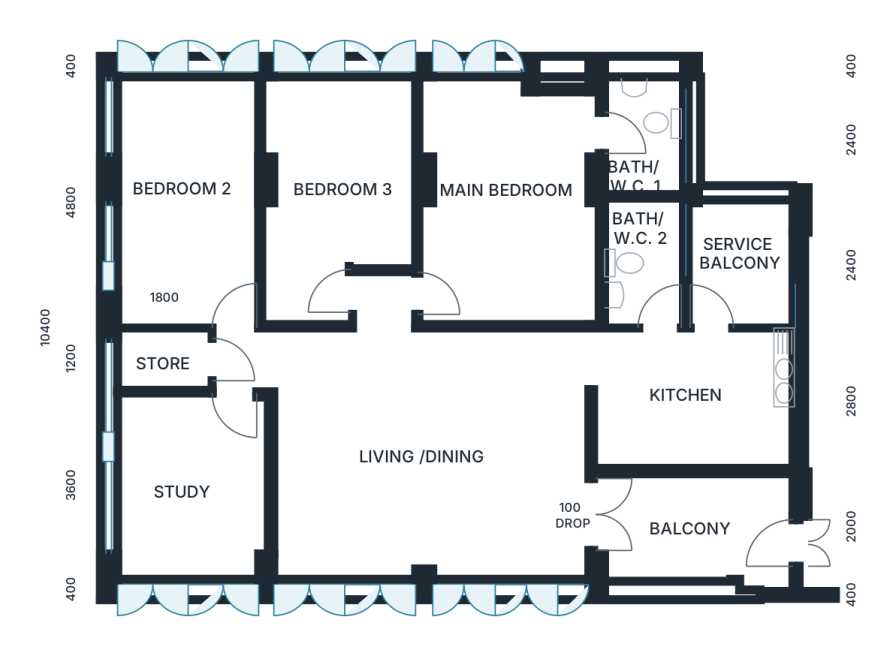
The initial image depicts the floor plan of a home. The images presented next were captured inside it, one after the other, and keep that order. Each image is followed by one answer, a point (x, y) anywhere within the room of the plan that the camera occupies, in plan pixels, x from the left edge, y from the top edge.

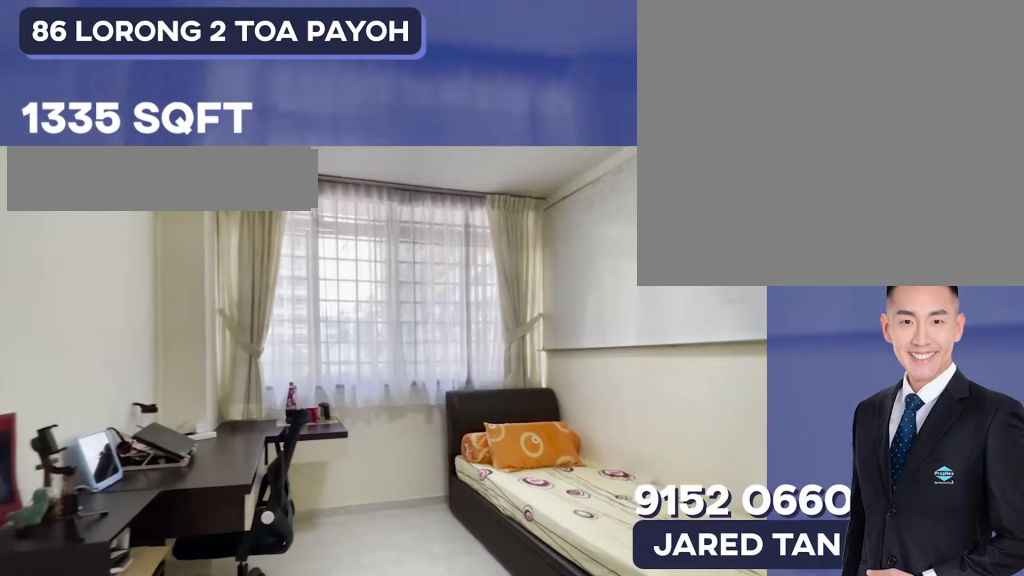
(195, 490)
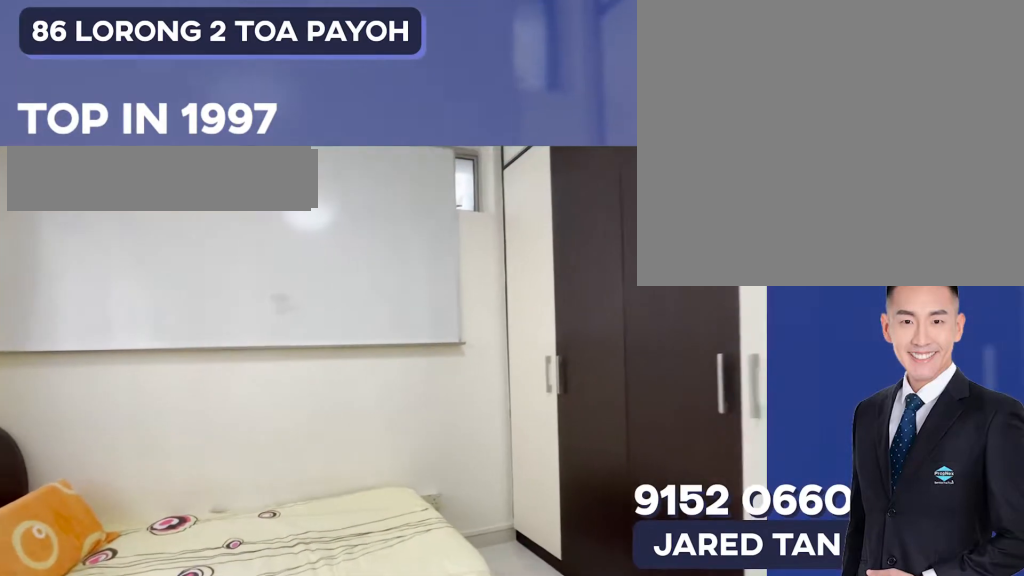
(195, 490)
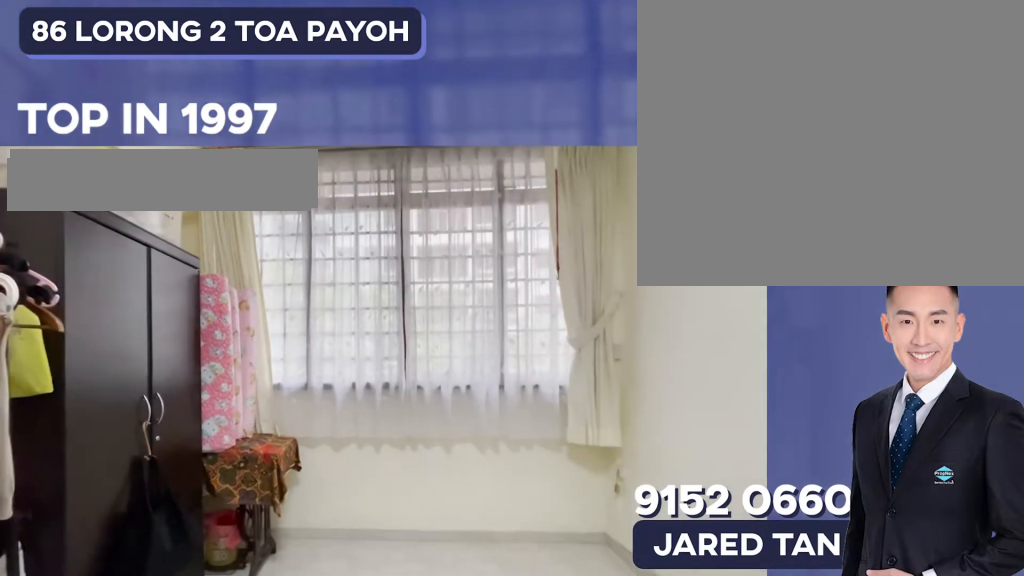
(338, 197)
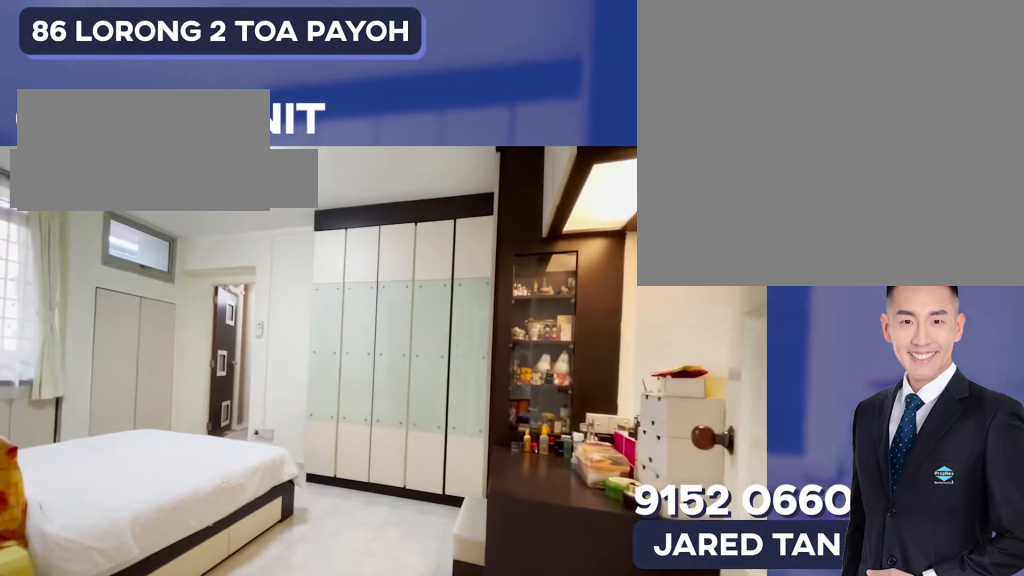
(501, 198)
